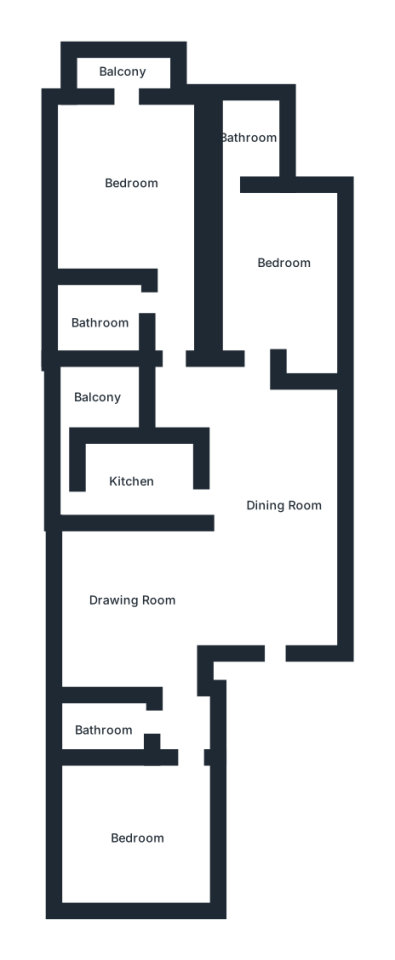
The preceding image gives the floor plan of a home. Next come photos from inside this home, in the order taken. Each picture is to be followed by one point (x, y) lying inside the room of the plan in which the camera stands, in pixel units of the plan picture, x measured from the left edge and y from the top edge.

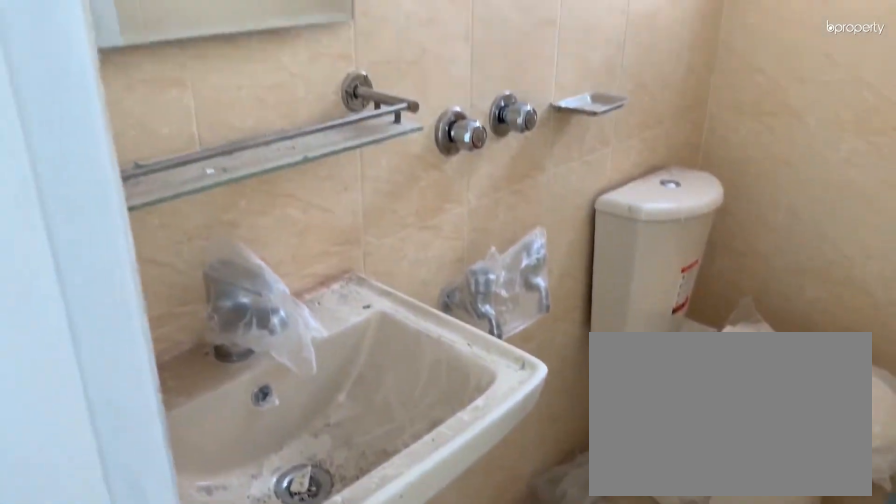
(110, 722)
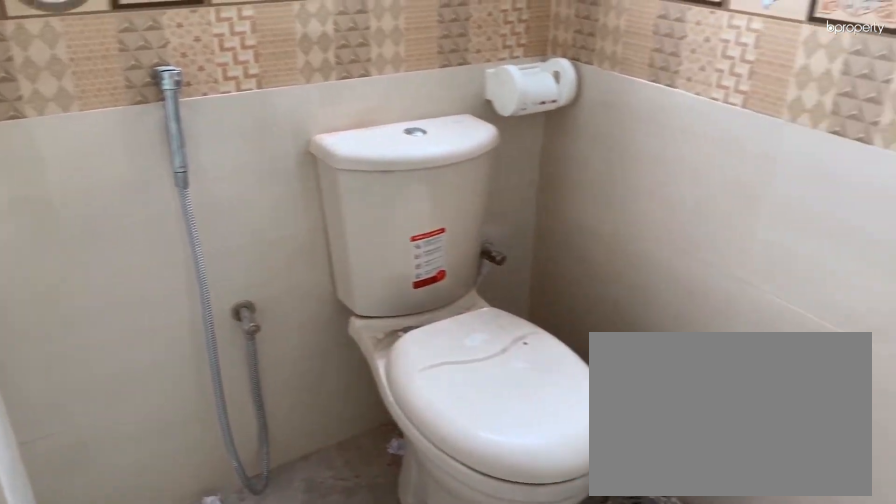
(248, 144)
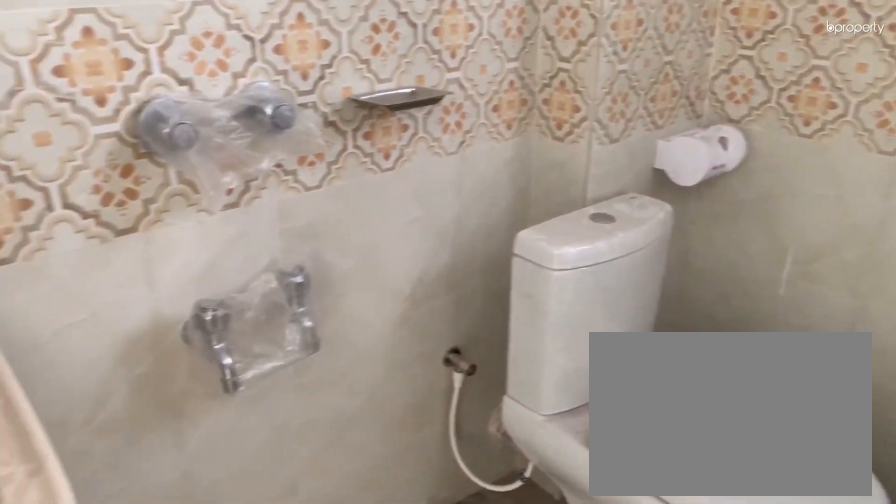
(101, 318)
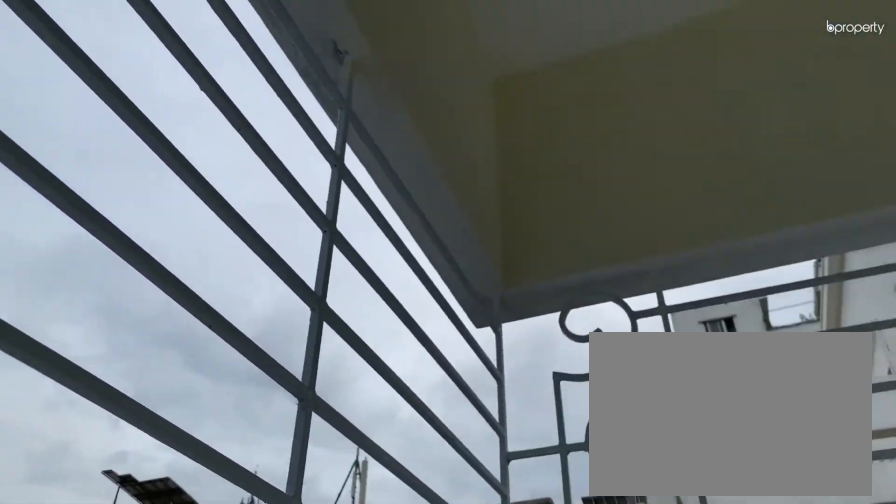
(124, 65)
